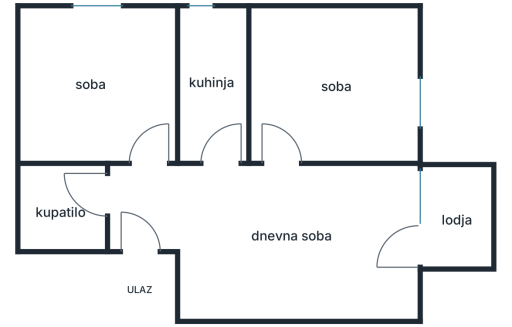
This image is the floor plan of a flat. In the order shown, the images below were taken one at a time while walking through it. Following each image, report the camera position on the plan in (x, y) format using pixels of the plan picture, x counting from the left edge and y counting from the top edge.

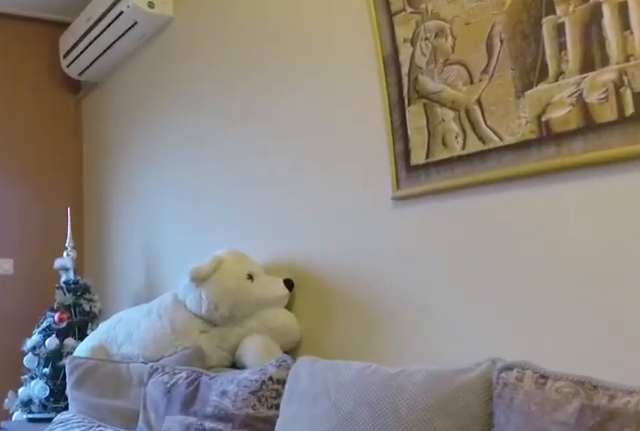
(248, 212)
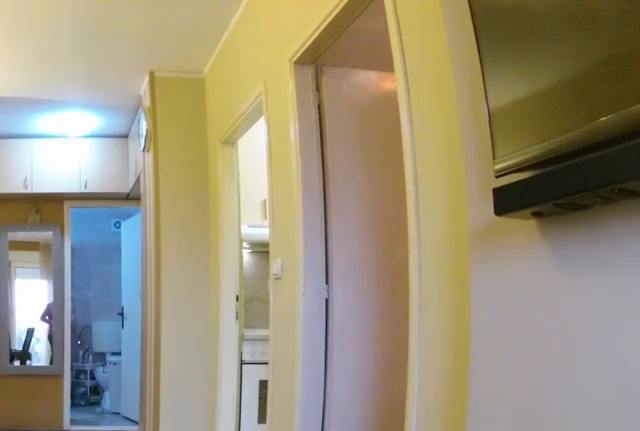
(388, 193)
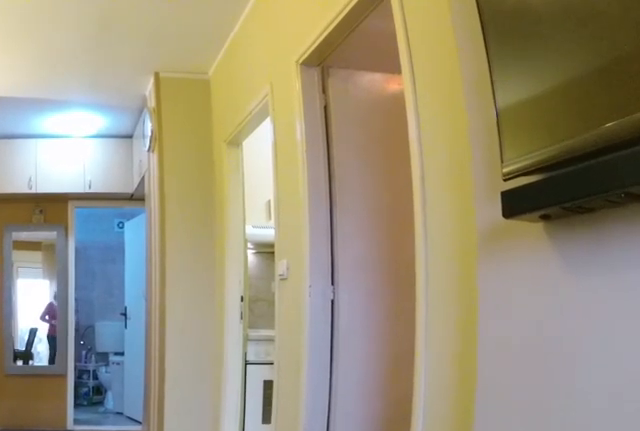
(388, 193)
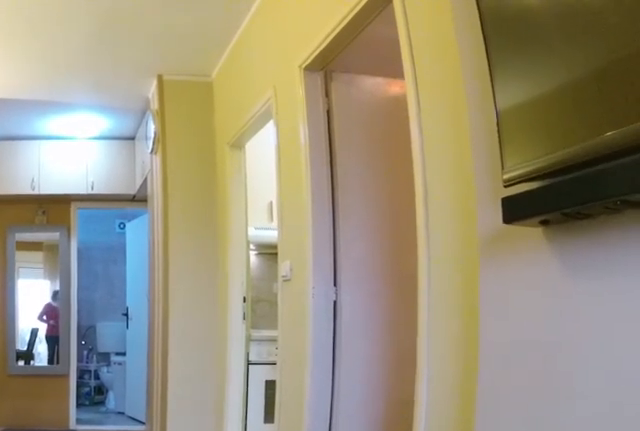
(388, 193)
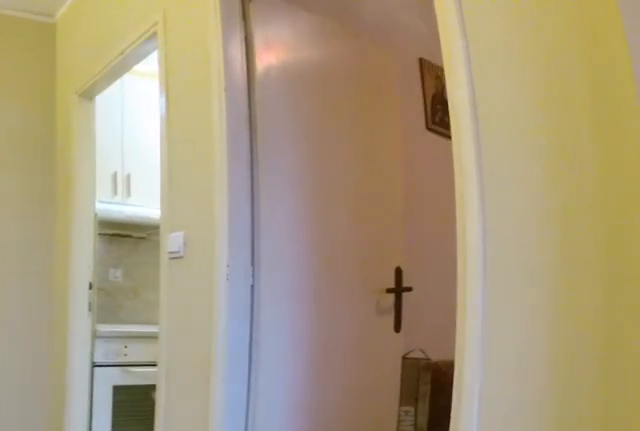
(357, 193)
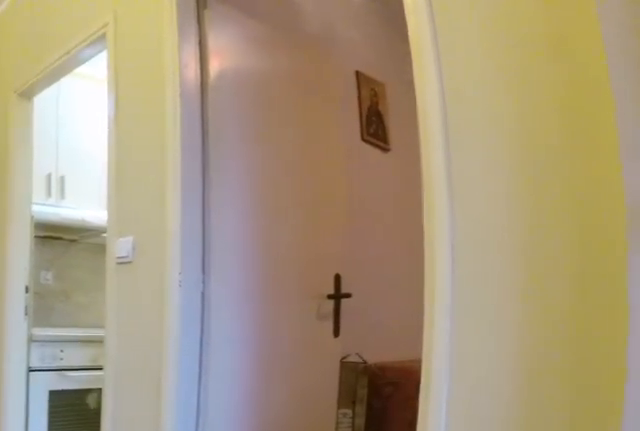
(354, 193)
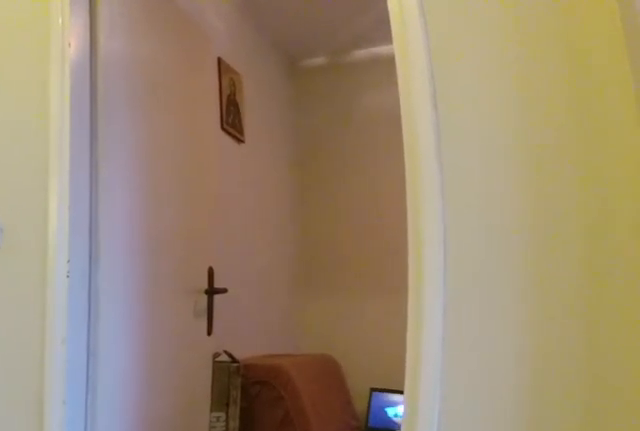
(333, 197)
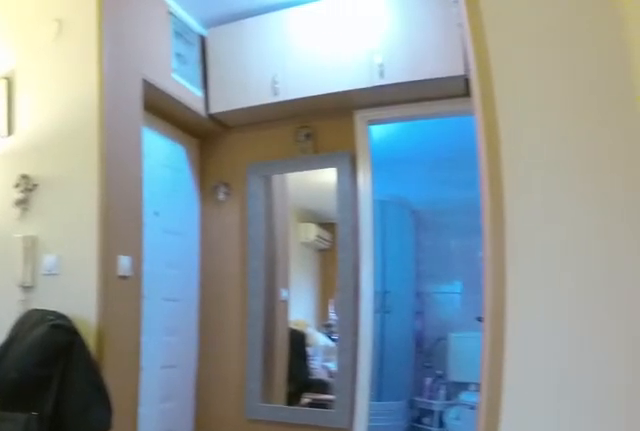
(286, 170)
